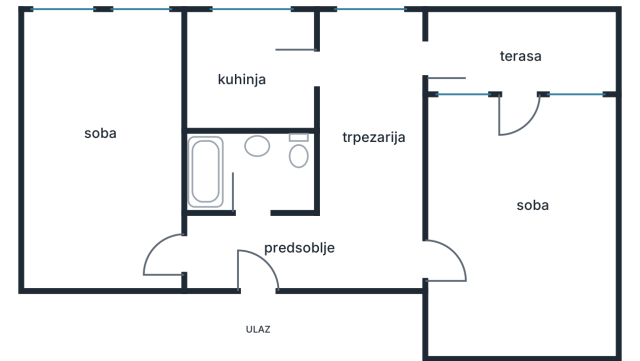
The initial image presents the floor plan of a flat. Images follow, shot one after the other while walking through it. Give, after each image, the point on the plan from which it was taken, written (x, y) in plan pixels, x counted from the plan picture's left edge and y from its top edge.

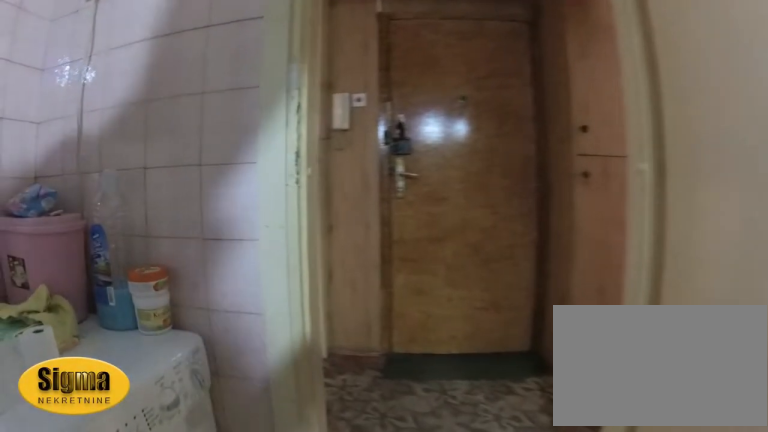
(249, 161)
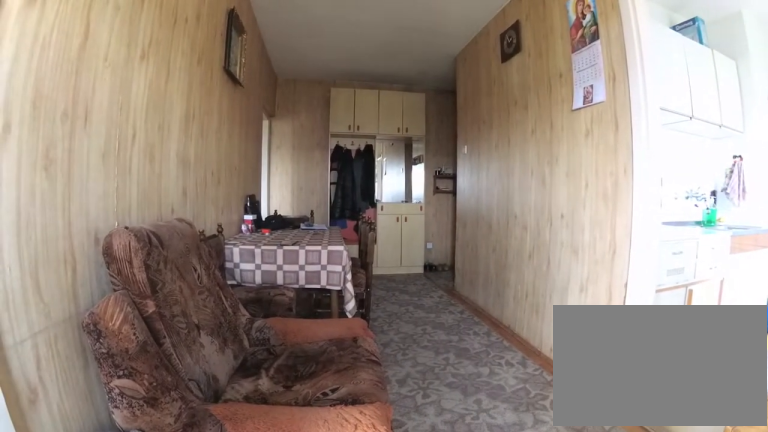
(384, 55)
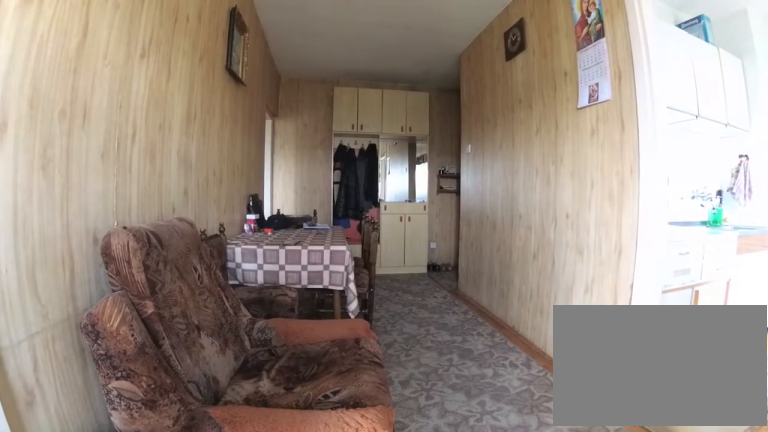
(384, 55)
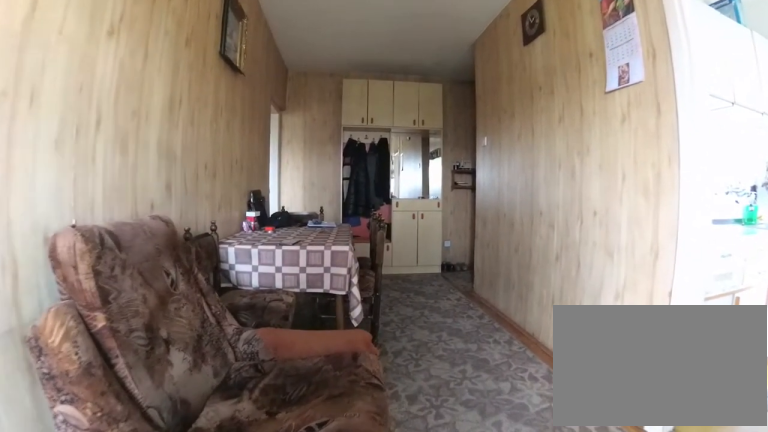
(383, 60)
